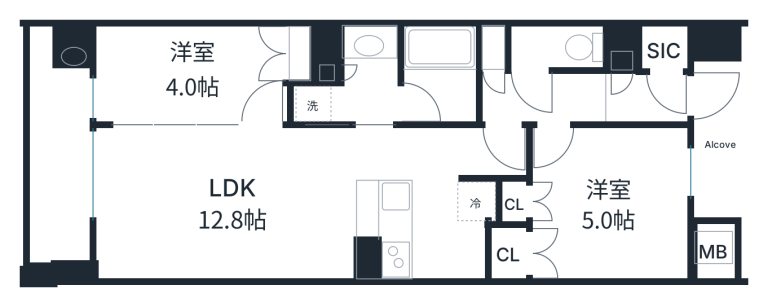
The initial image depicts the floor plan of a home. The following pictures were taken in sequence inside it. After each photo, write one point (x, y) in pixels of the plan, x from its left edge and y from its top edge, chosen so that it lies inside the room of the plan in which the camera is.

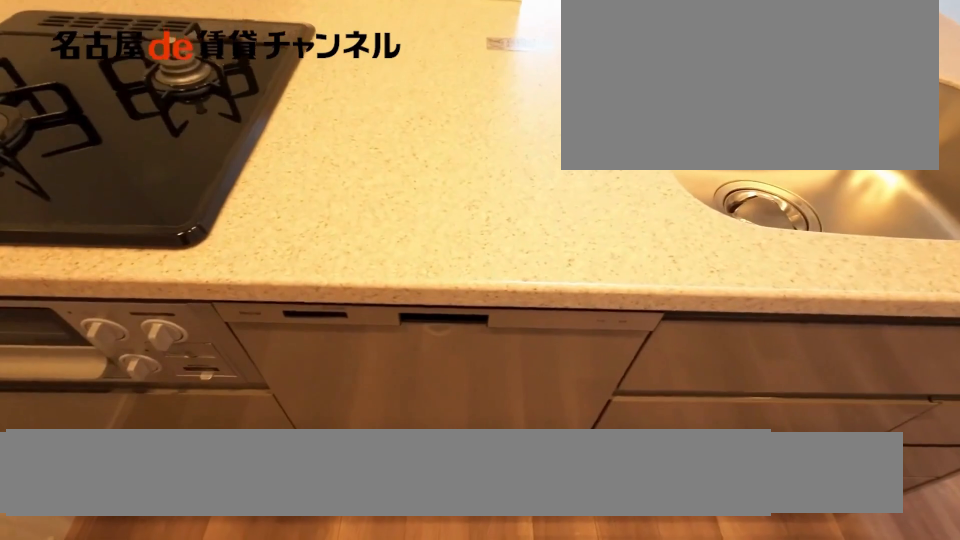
(416, 229)
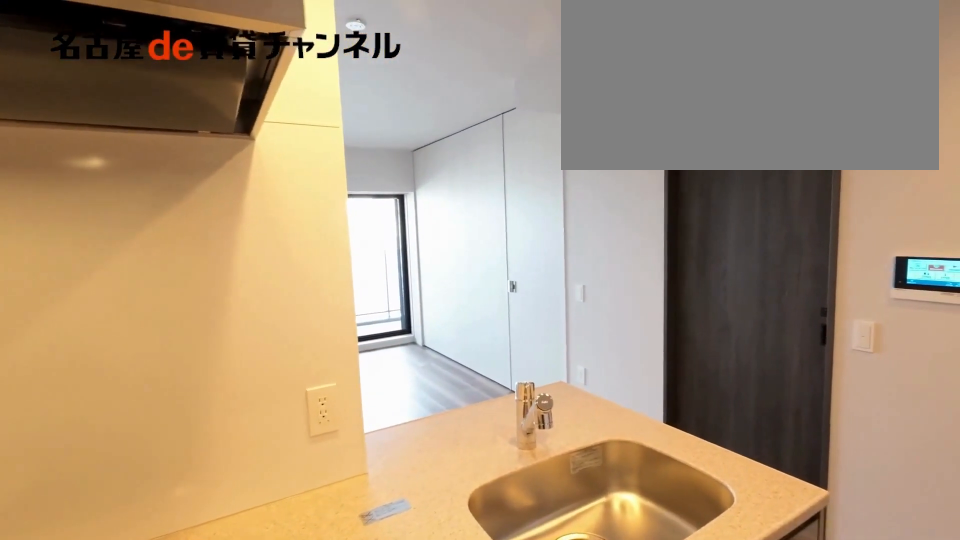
(416, 229)
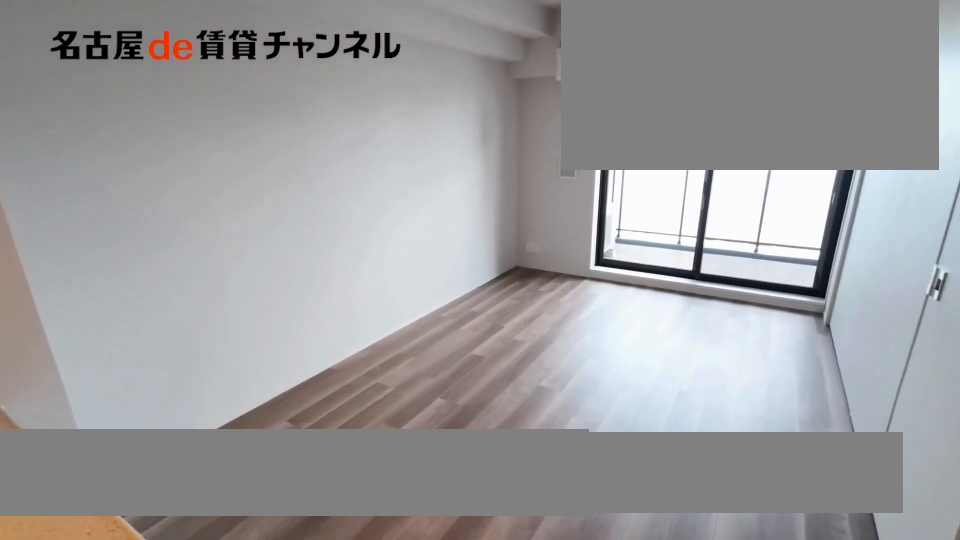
(221, 201)
